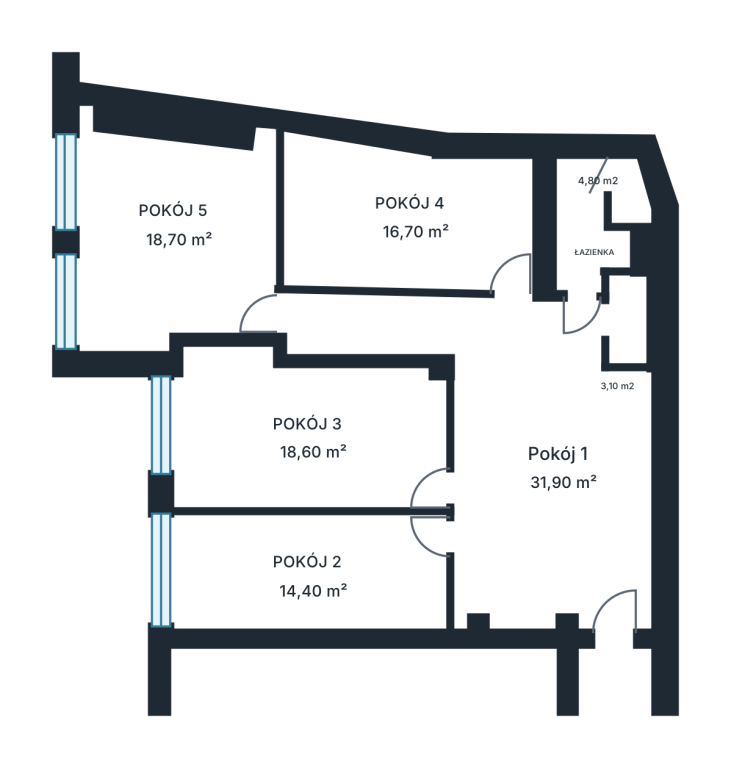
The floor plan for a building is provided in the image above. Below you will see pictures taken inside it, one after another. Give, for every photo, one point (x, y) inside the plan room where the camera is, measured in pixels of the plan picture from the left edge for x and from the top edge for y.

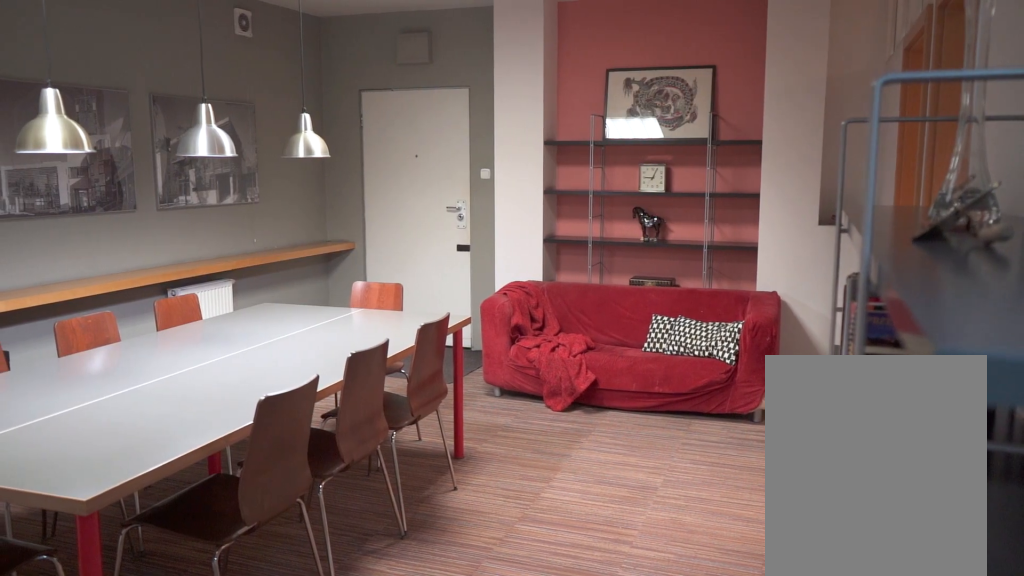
(504, 453)
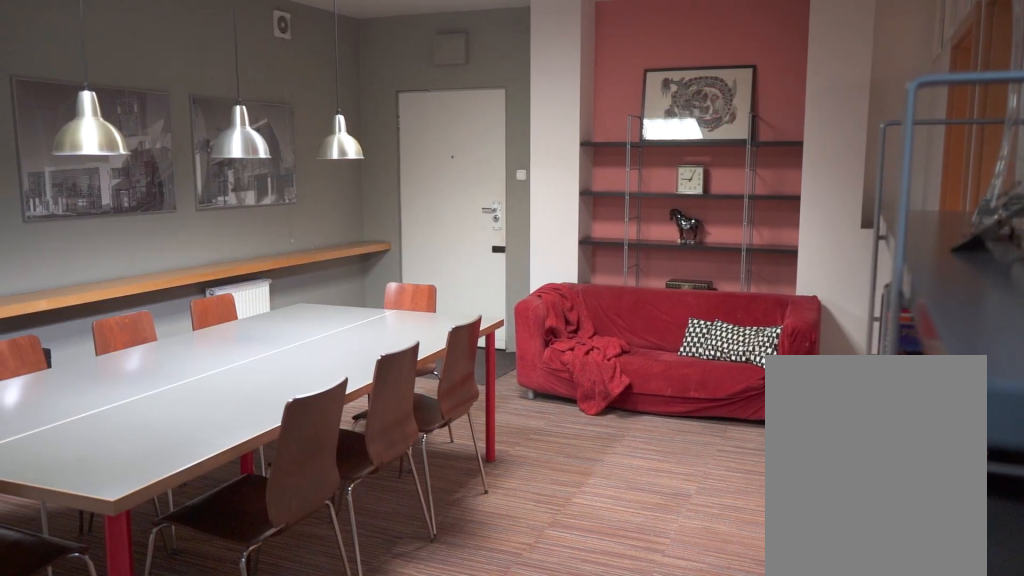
(504, 453)
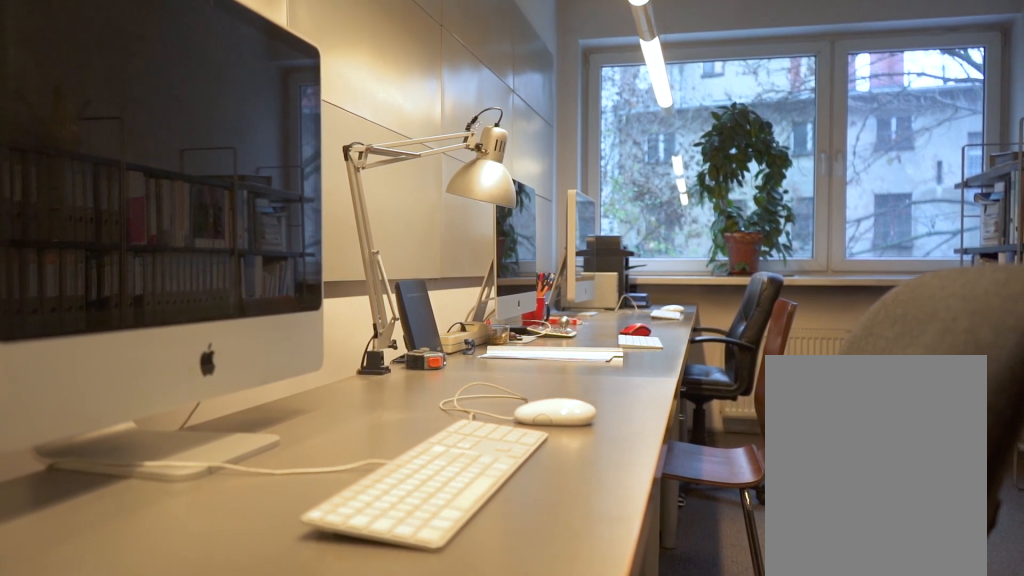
(303, 575)
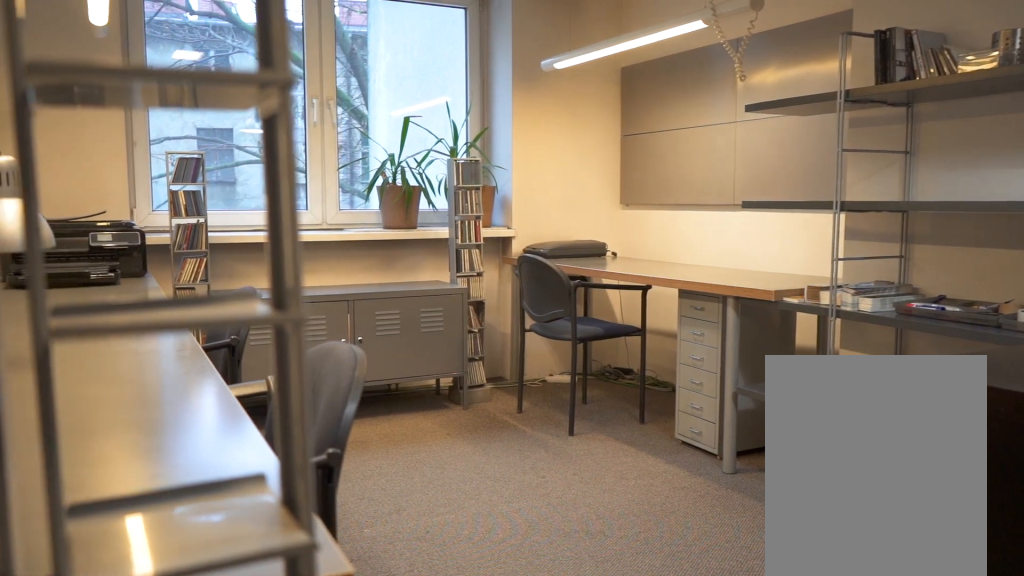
(320, 427)
